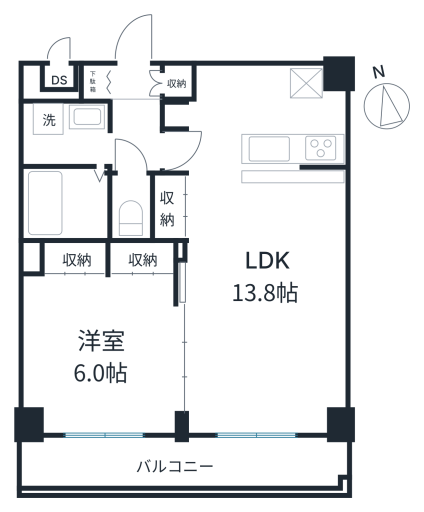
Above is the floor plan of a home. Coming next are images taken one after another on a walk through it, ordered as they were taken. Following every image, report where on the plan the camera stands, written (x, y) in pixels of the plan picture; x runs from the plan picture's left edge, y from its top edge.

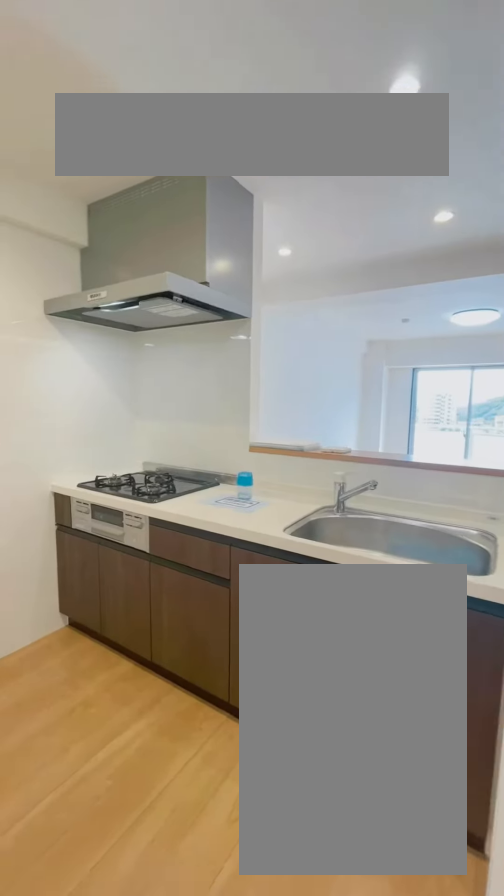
(262, 101)
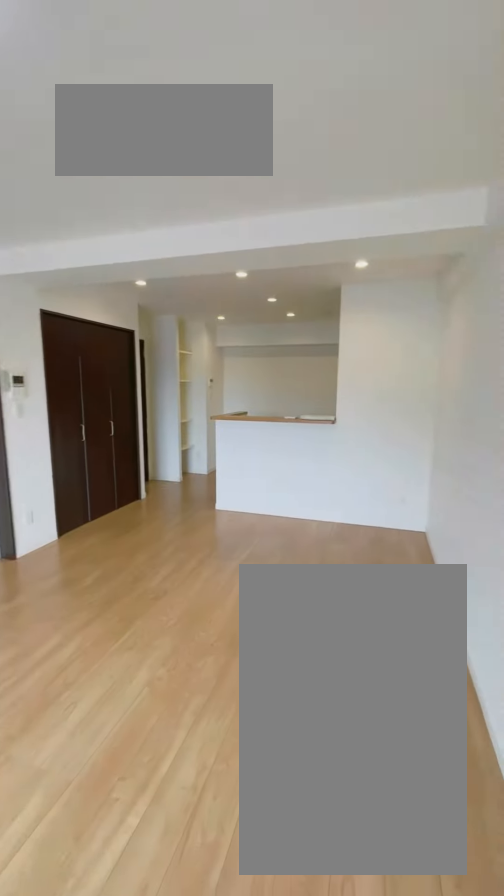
(303, 387)
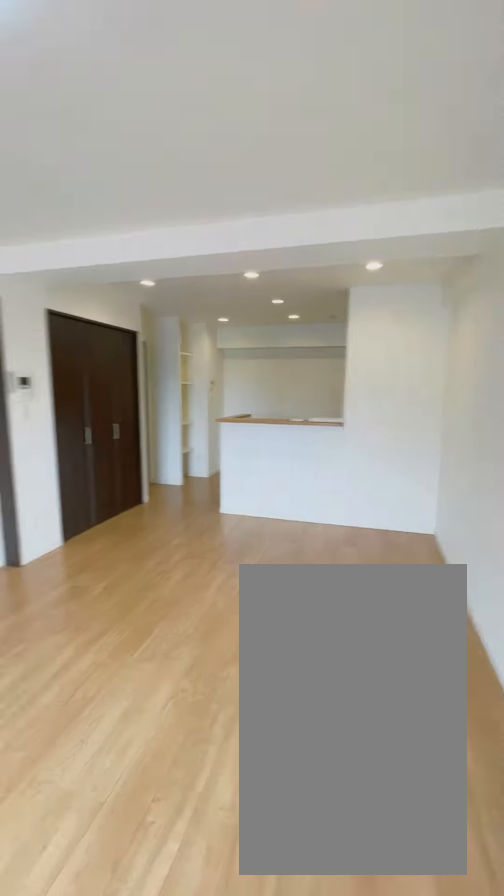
(295, 388)
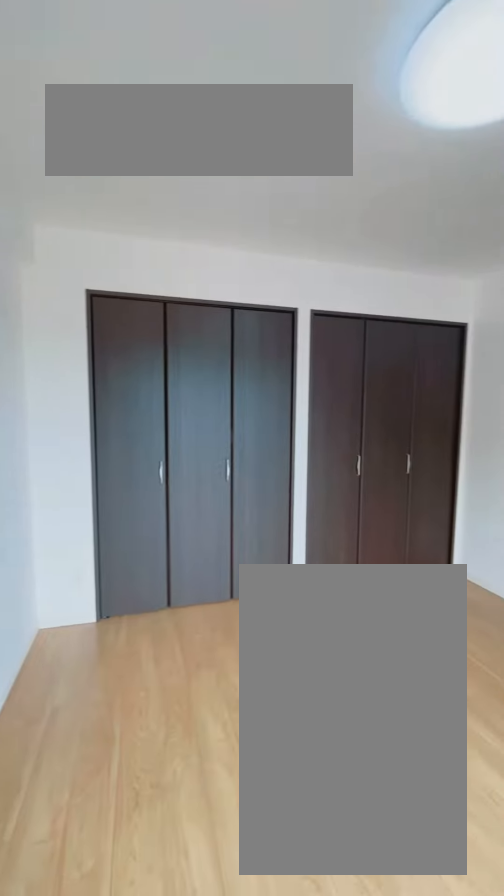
(66, 387)
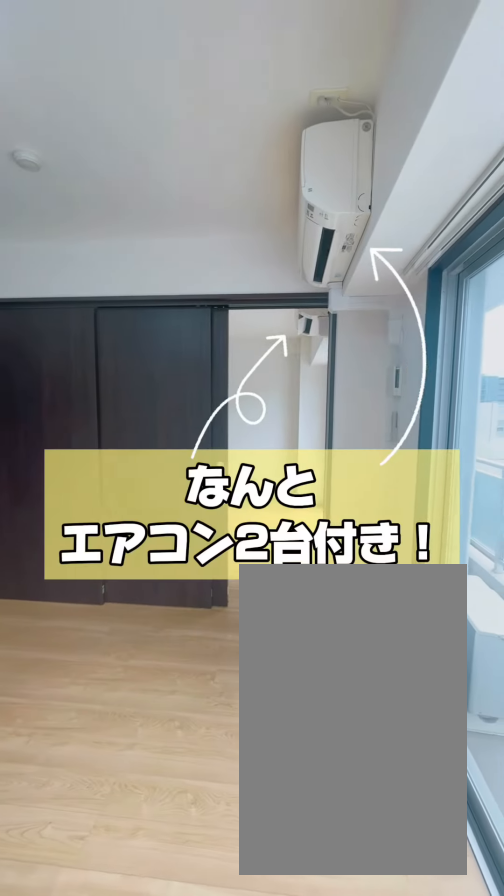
(69, 391)
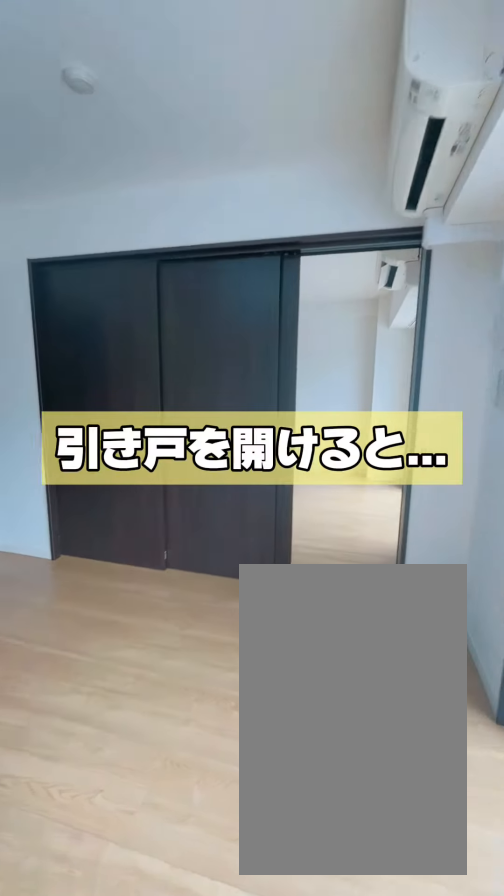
(78, 388)
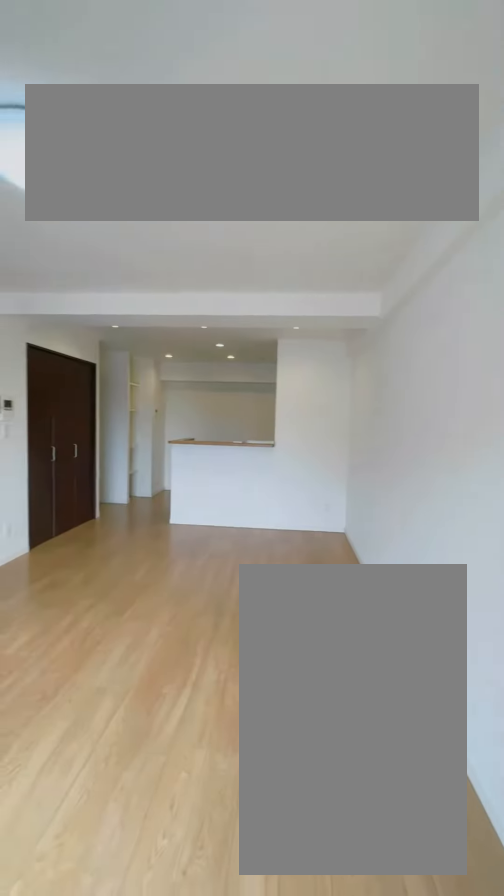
(263, 374)
